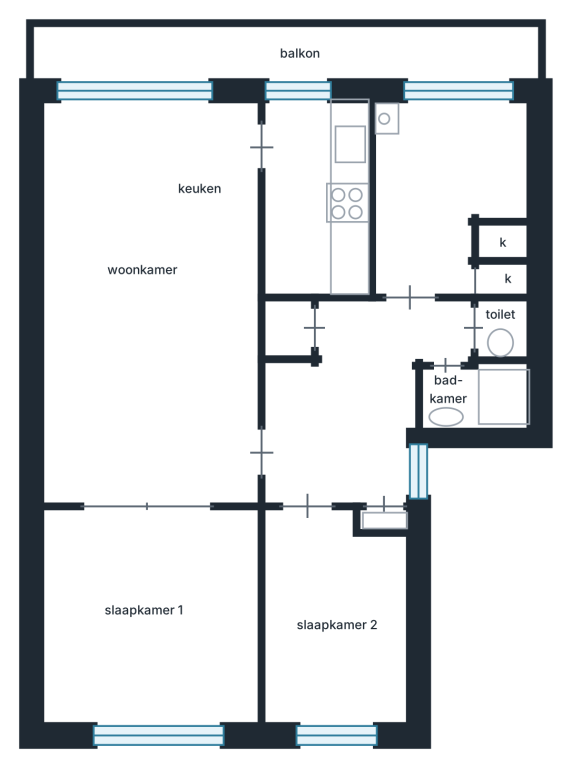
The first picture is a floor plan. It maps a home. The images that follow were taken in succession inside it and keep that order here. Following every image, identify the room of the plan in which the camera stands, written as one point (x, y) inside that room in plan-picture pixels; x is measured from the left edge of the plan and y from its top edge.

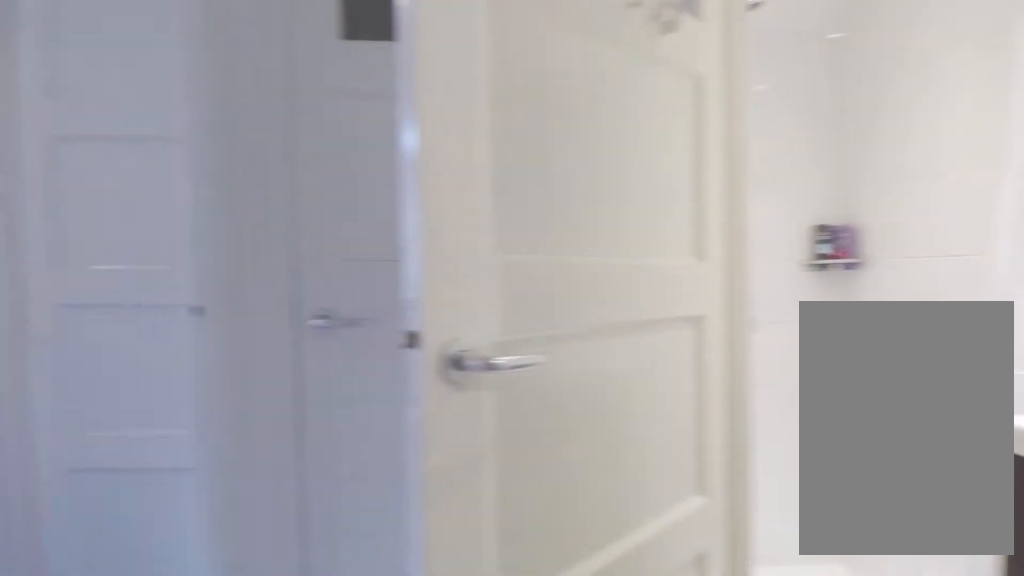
(356, 402)
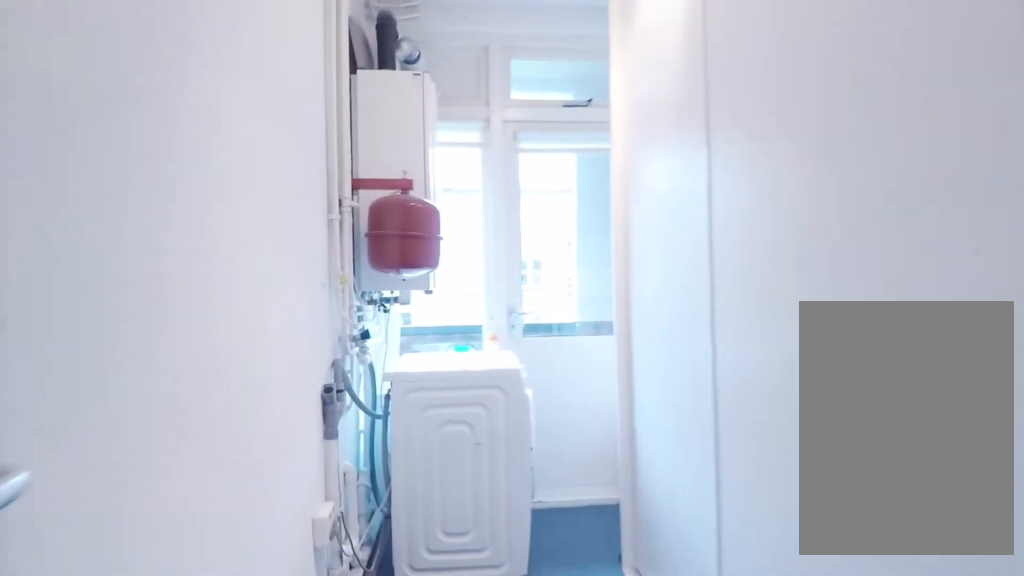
(443, 188)
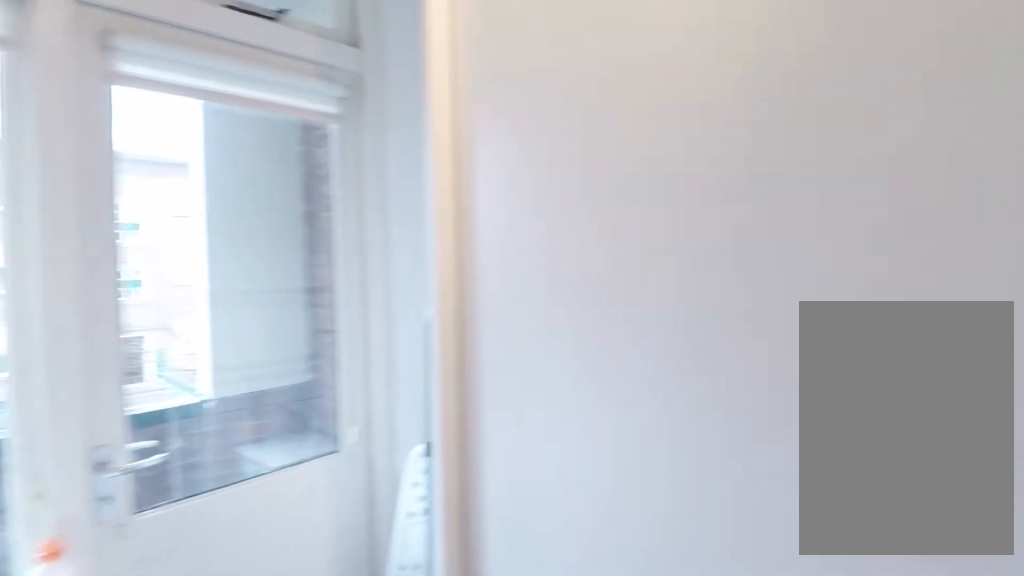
(443, 188)
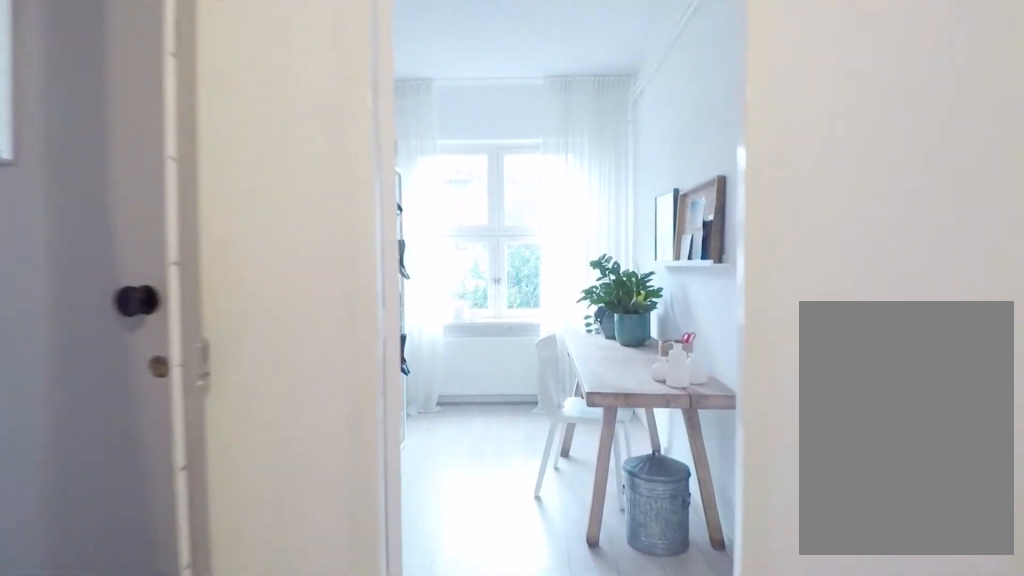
(356, 402)
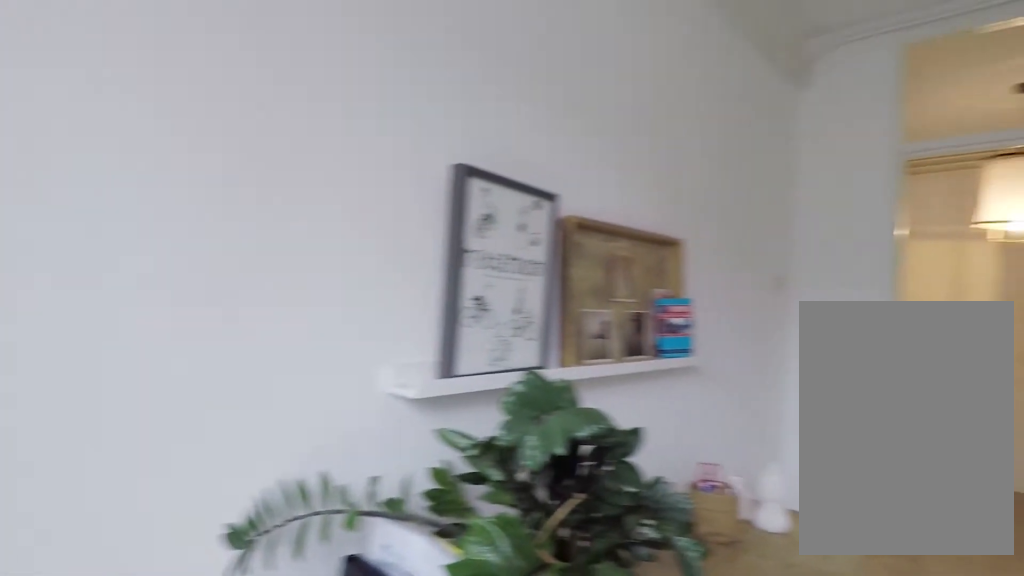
(335, 625)
